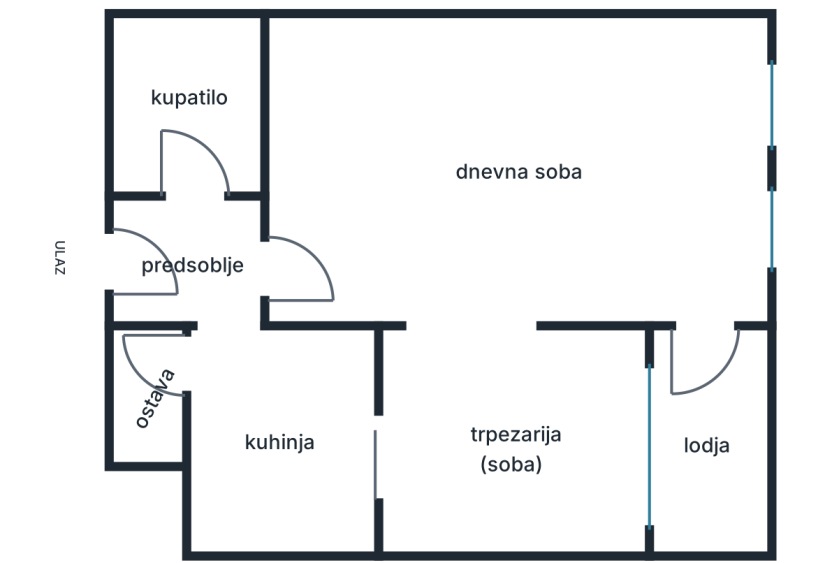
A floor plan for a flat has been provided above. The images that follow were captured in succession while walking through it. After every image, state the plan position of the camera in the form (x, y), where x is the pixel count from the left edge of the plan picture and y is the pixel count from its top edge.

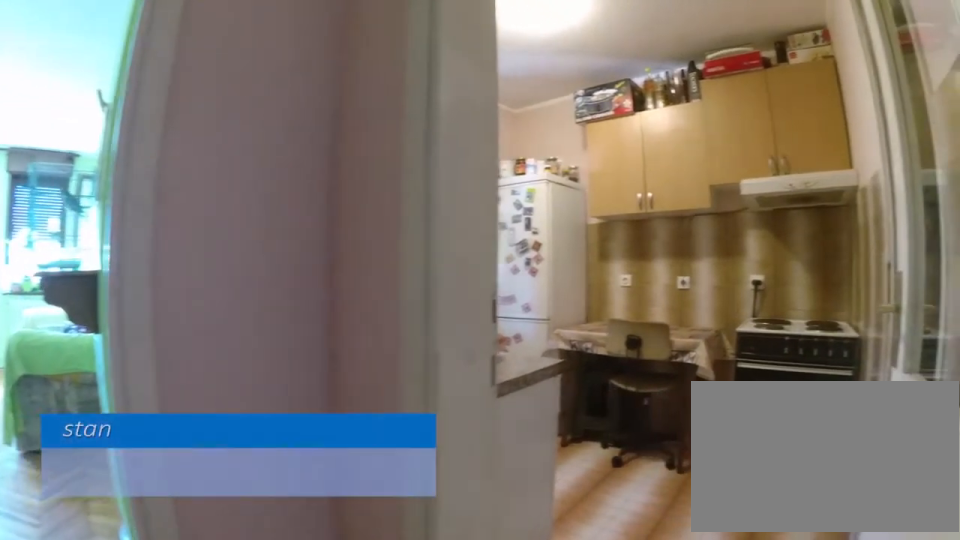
(180, 269)
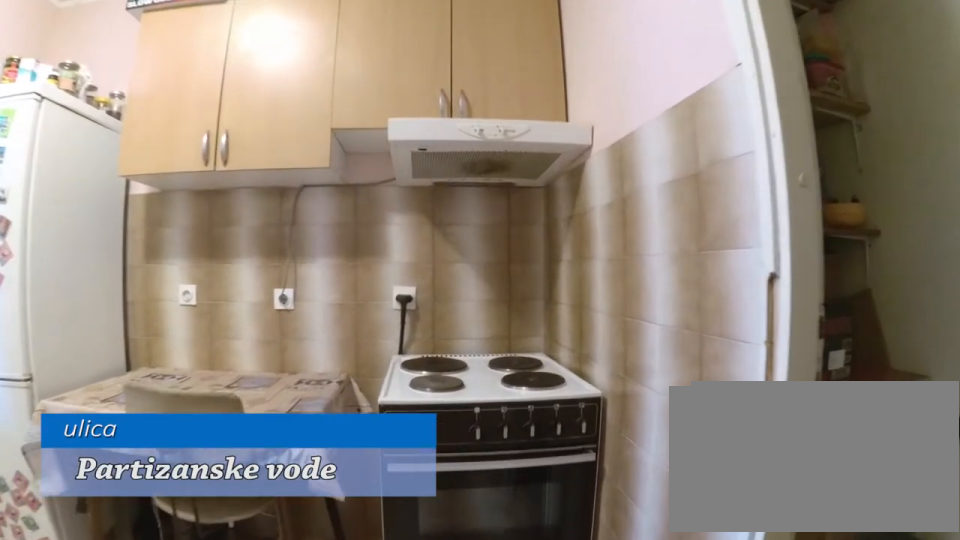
(223, 406)
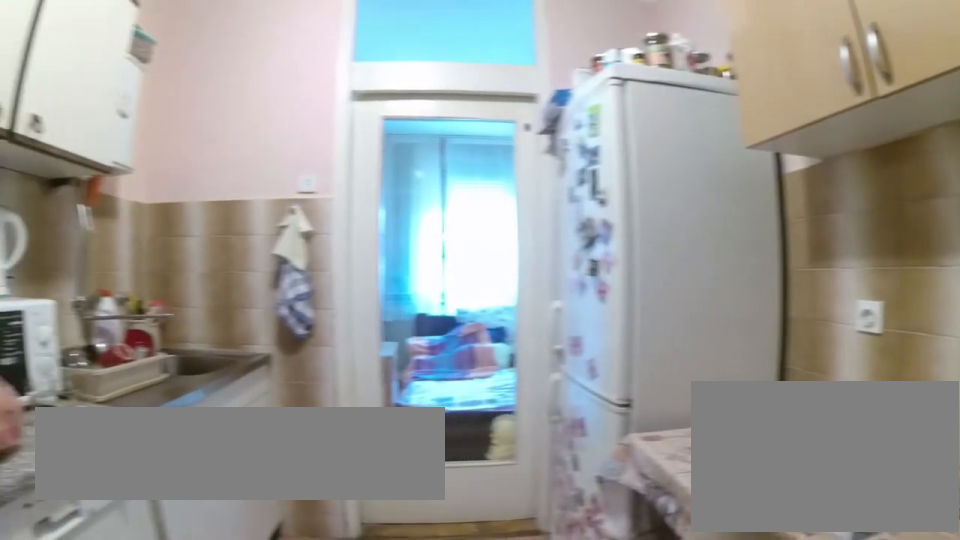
(199, 501)
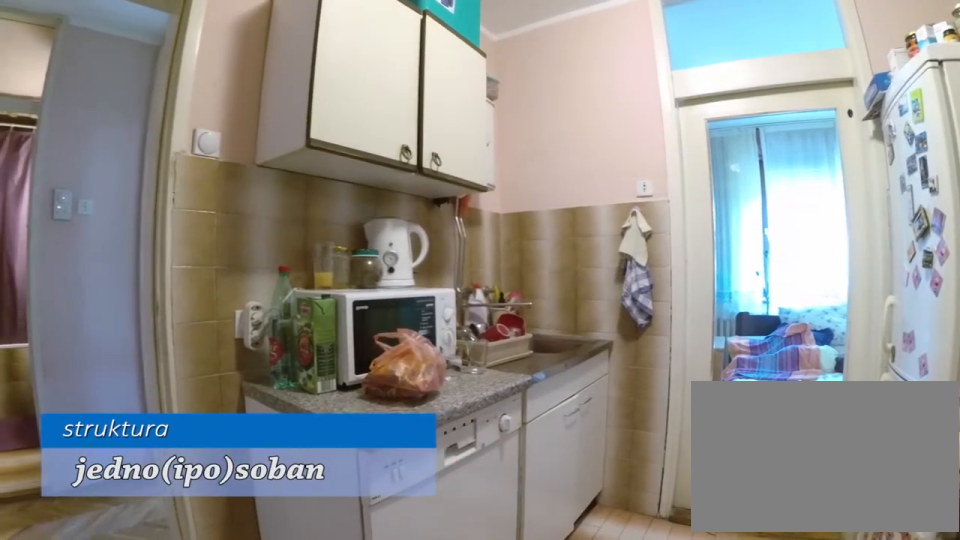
(206, 520)
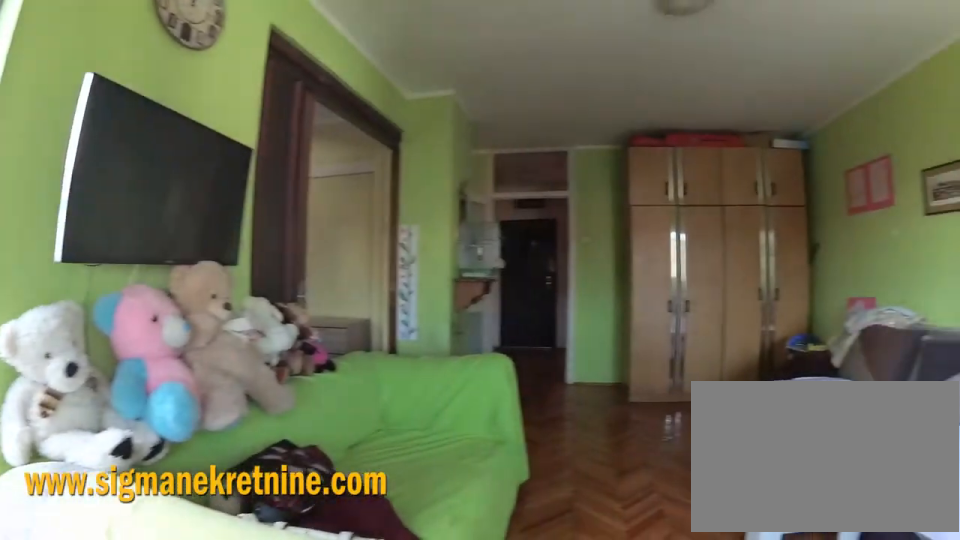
(738, 260)
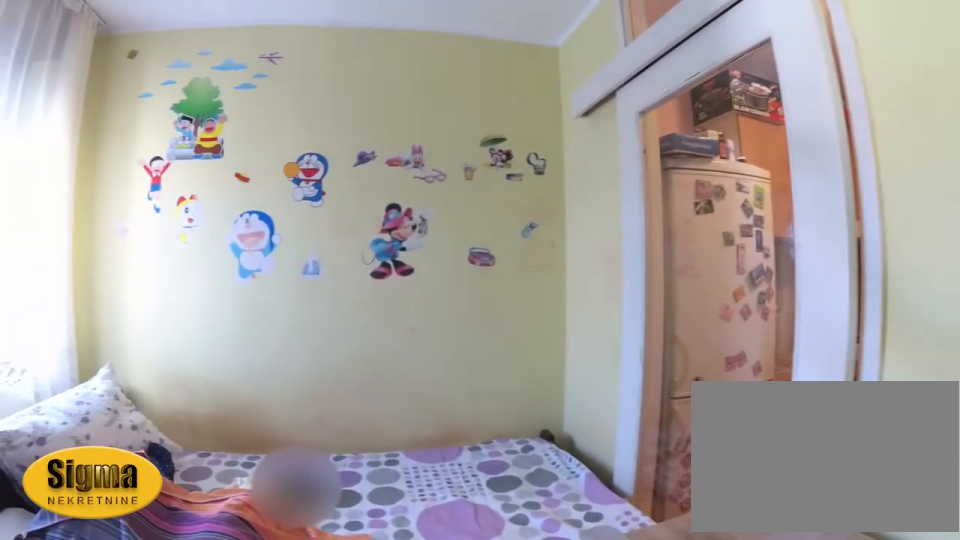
(478, 374)
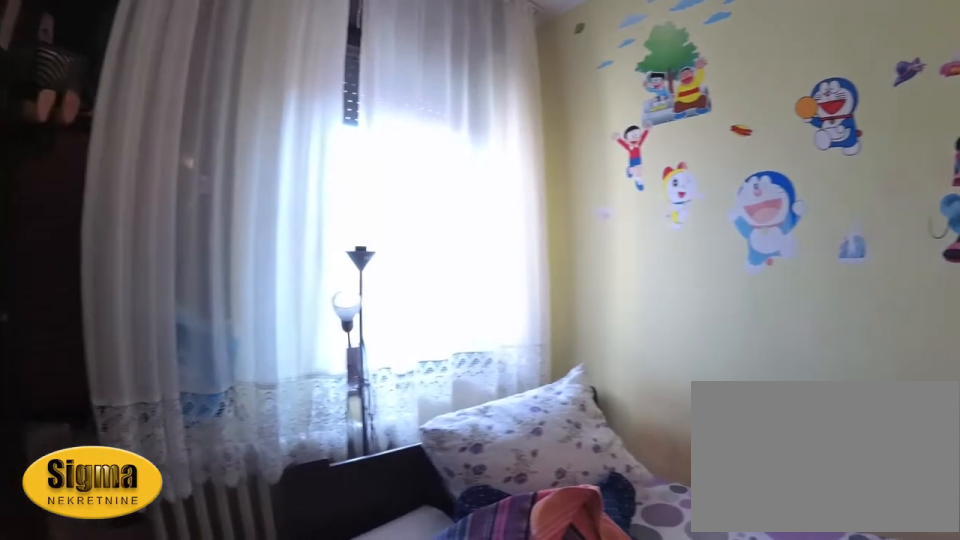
(521, 450)
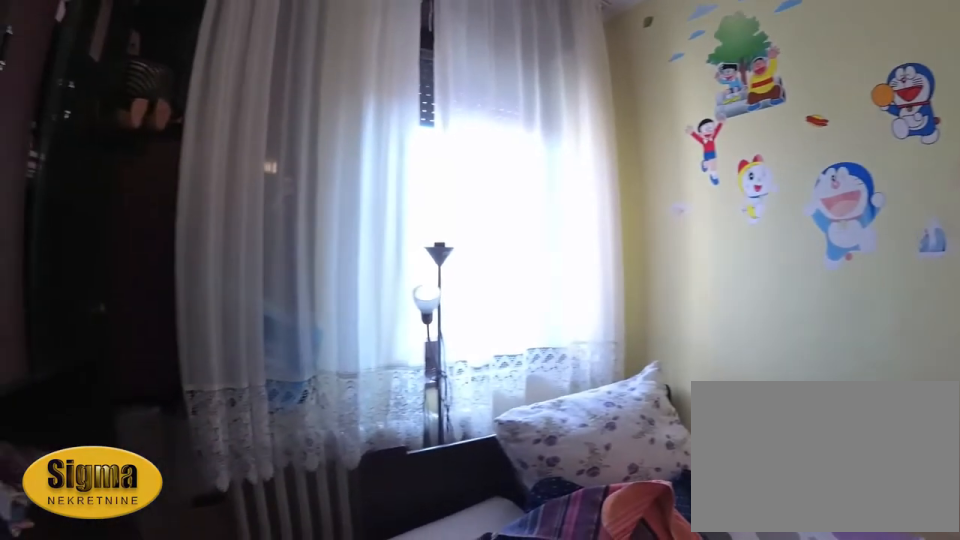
(517, 454)
